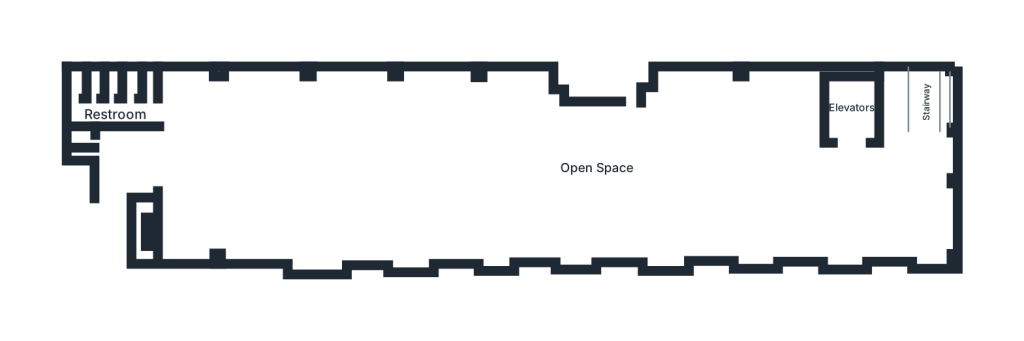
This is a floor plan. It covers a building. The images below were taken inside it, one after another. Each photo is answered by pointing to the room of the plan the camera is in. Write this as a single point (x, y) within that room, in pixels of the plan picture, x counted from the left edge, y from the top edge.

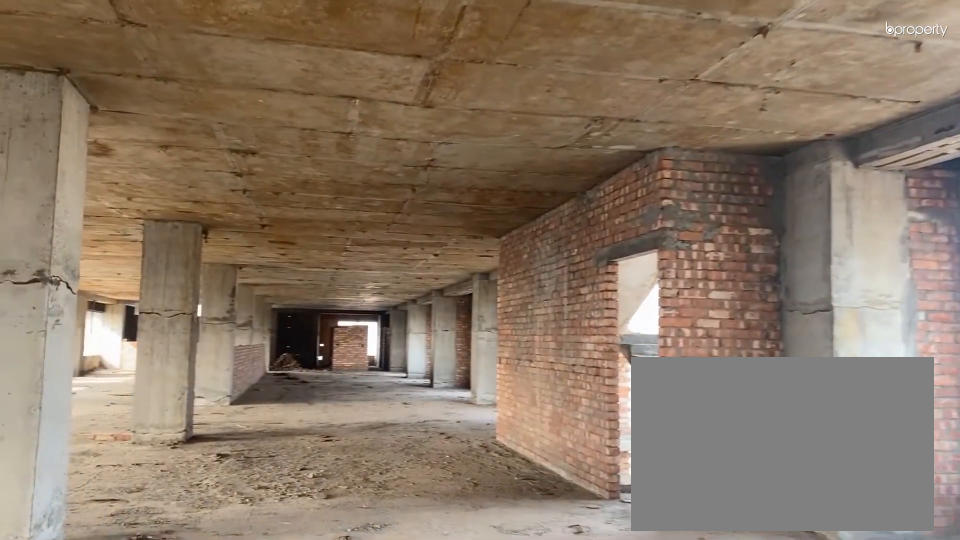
(647, 141)
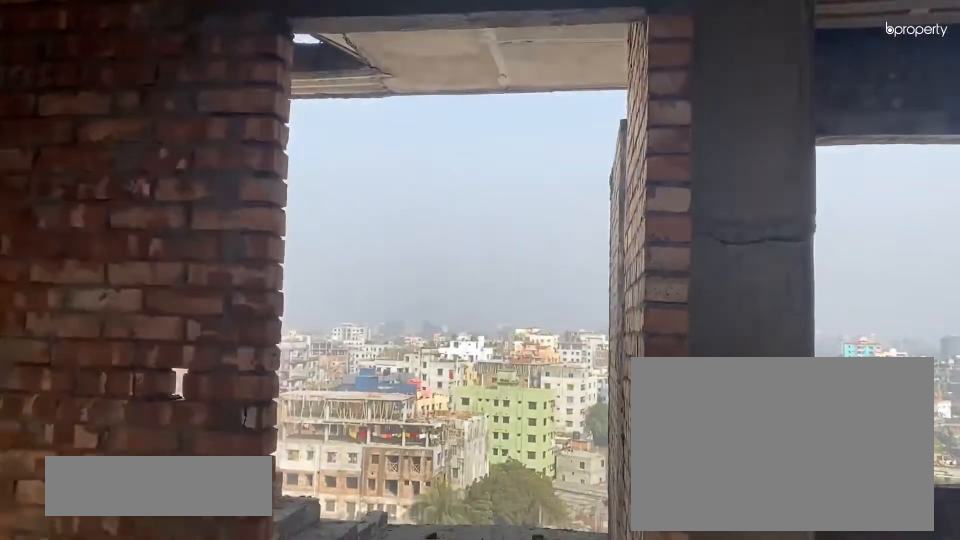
(635, 123)
